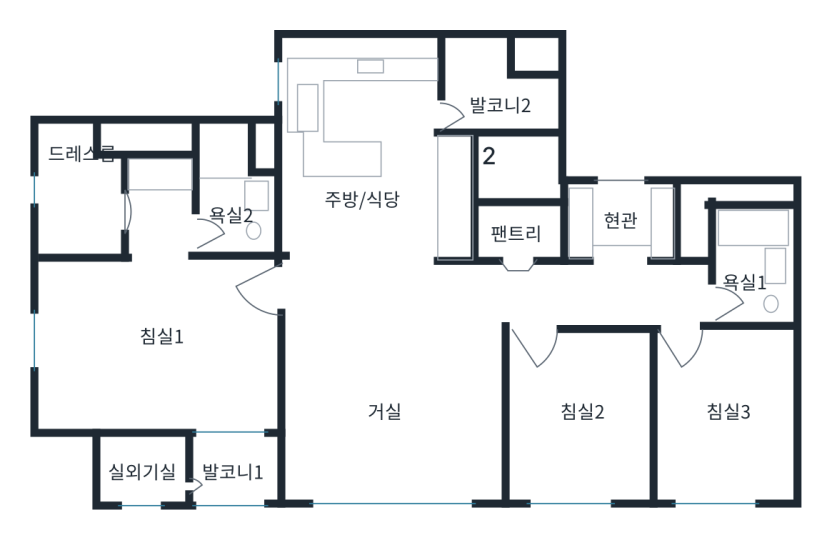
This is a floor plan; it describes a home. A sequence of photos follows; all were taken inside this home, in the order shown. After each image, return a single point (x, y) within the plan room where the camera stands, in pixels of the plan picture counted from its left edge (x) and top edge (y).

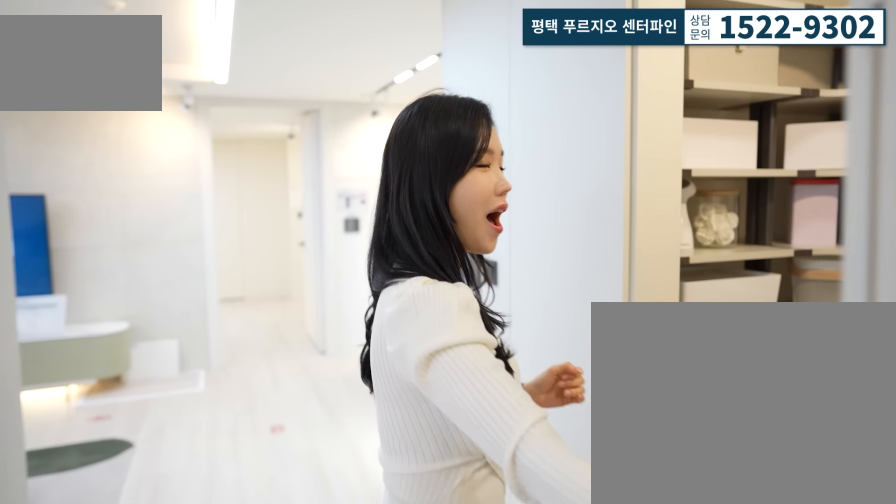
(520, 262)
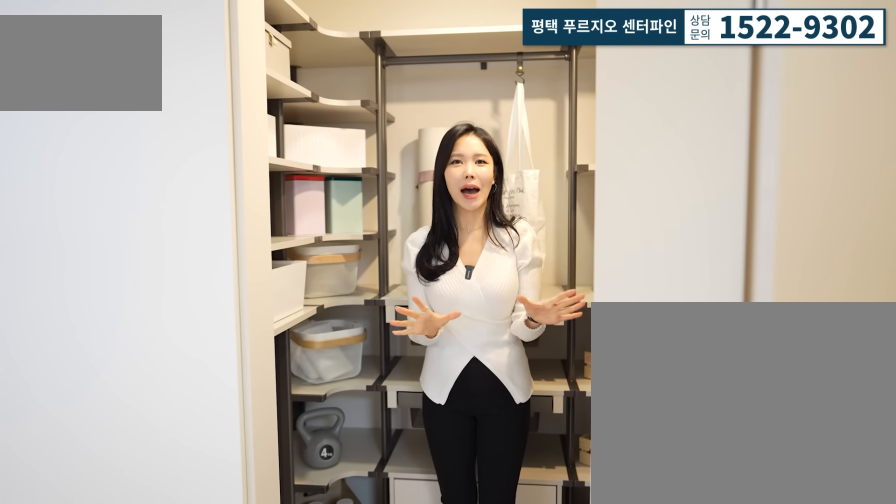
(520, 262)
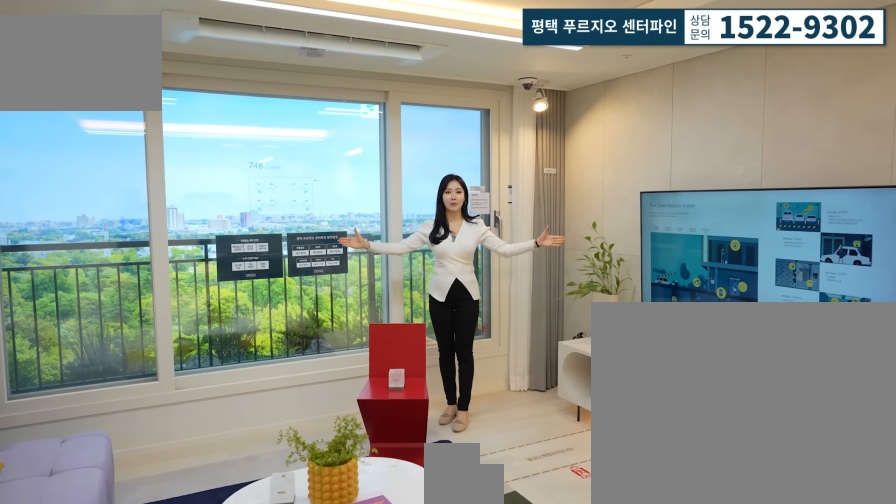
(388, 399)
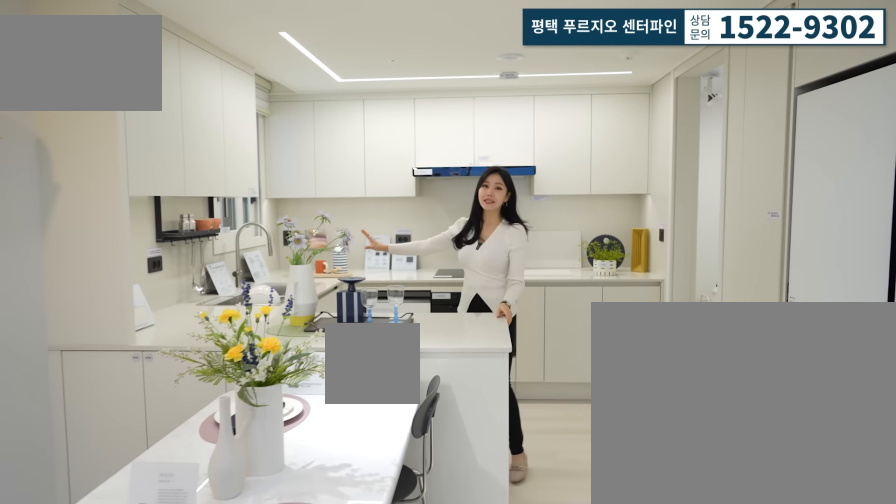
(378, 163)
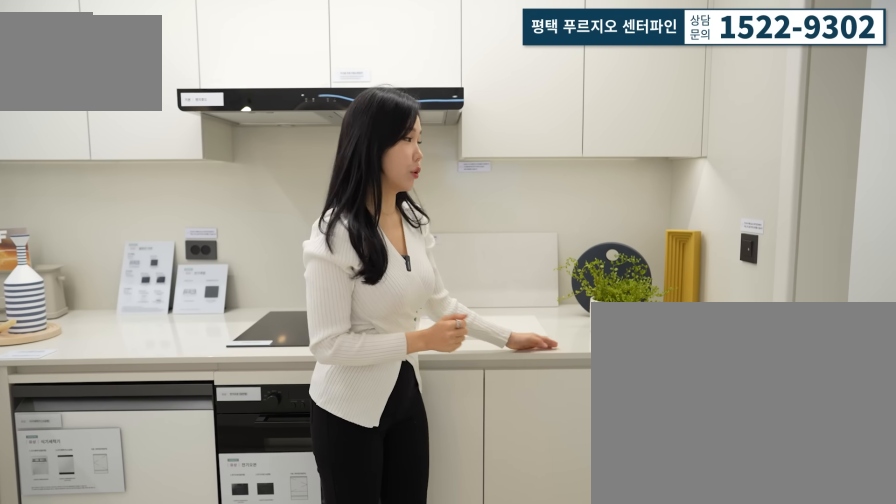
(379, 163)
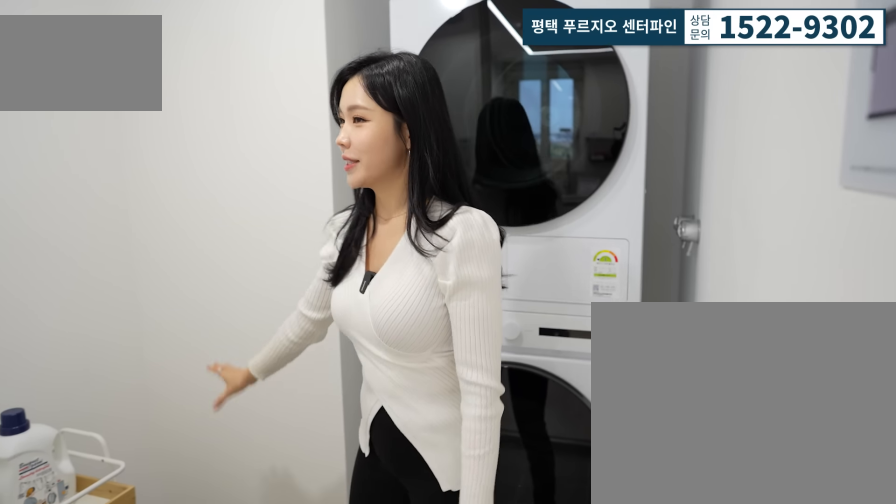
(502, 97)
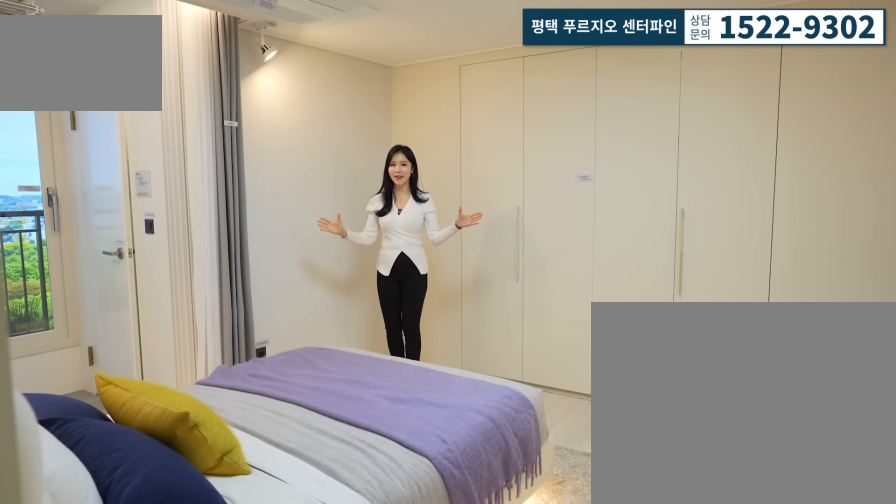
(157, 333)
